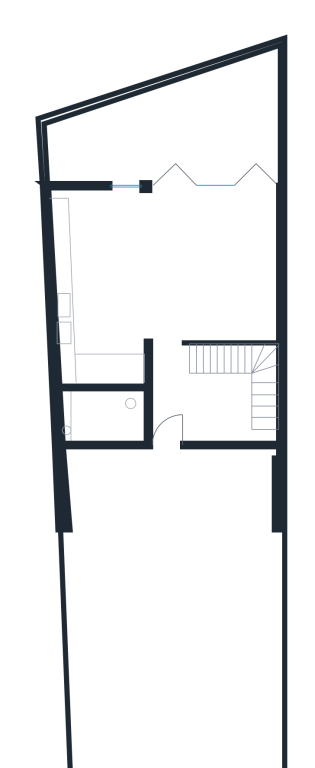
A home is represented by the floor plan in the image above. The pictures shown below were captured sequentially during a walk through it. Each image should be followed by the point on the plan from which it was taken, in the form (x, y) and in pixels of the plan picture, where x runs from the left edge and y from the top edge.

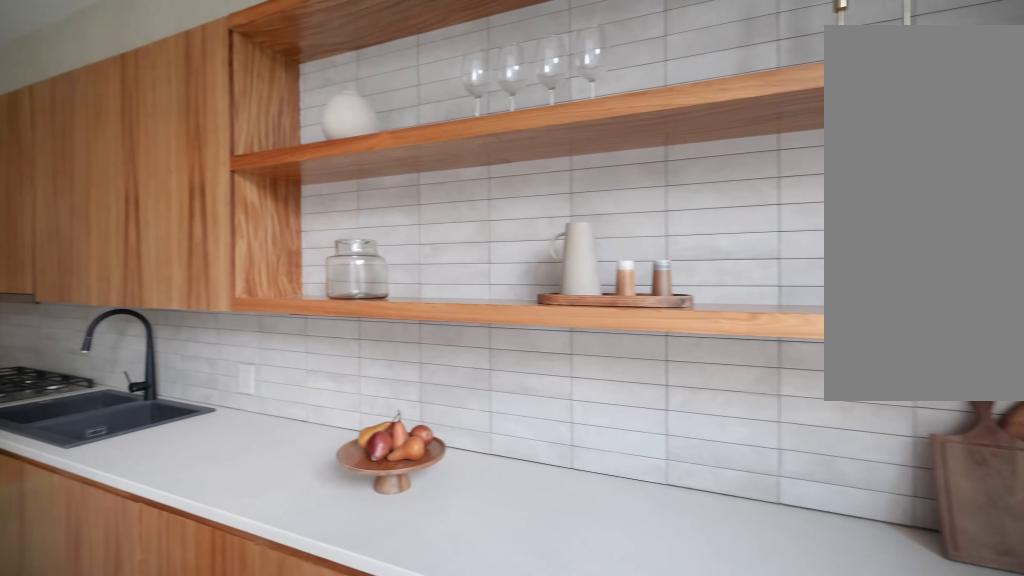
(89, 228)
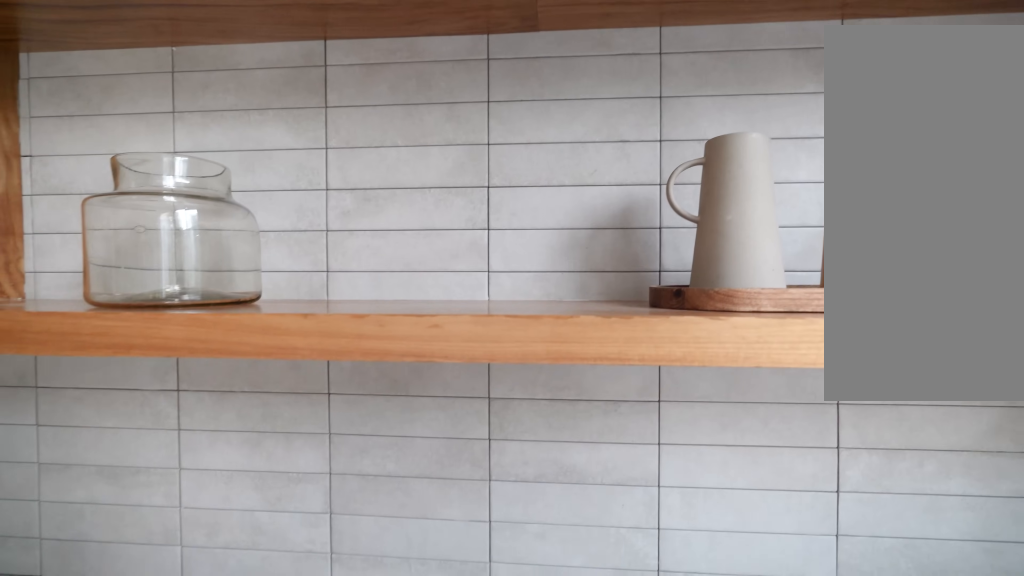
(90, 221)
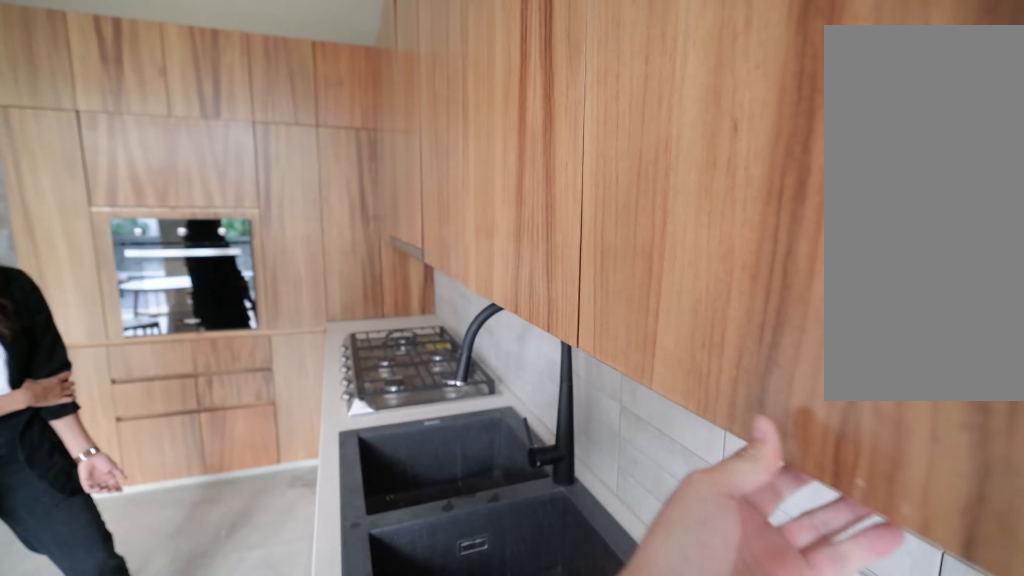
(87, 277)
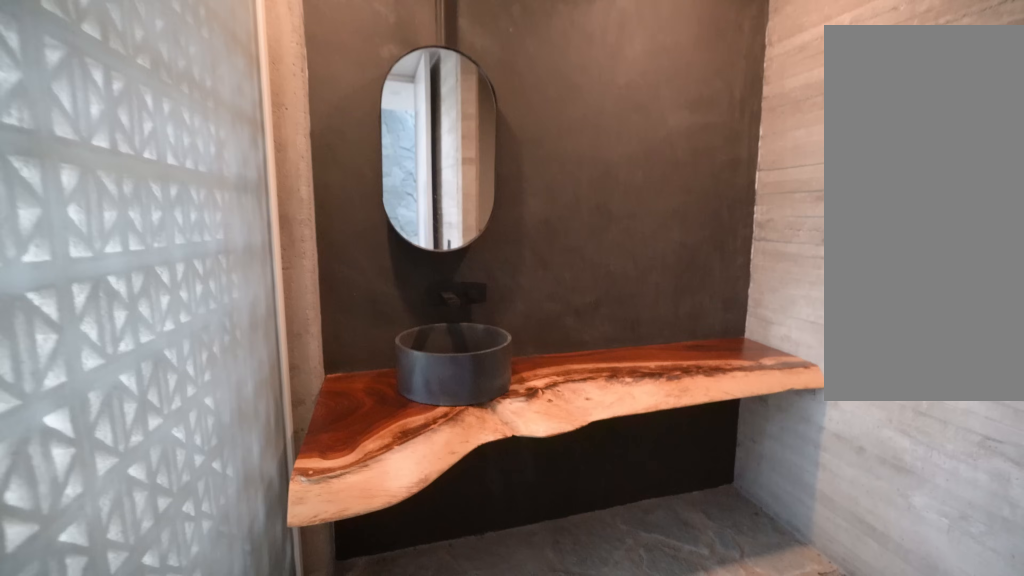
(88, 427)
